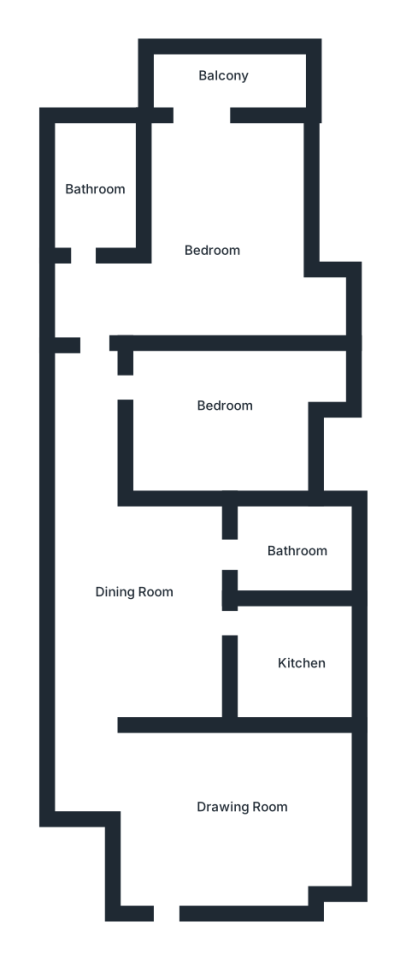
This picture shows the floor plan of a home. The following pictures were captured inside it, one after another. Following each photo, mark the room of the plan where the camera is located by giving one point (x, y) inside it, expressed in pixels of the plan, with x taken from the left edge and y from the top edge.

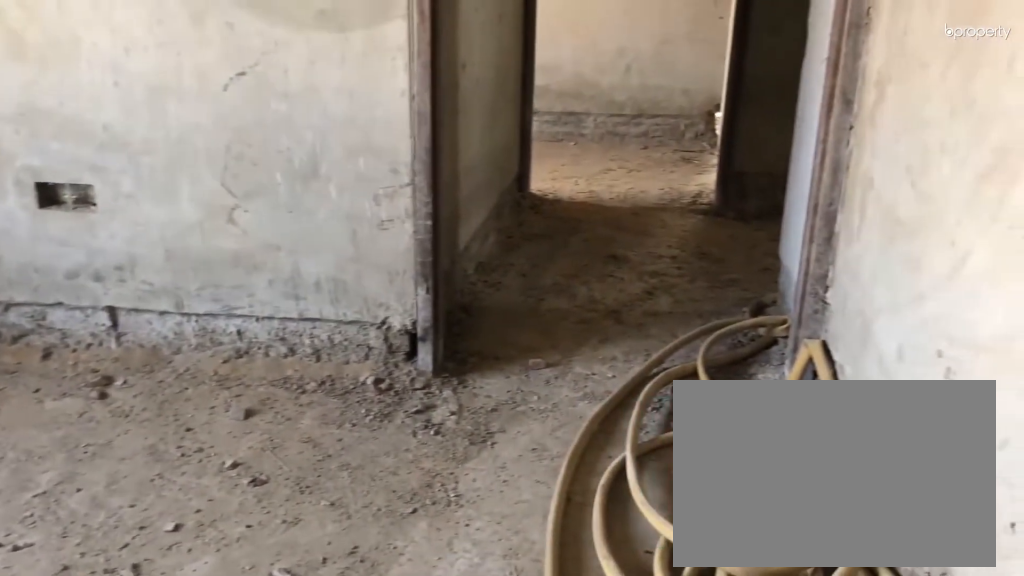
(217, 811)
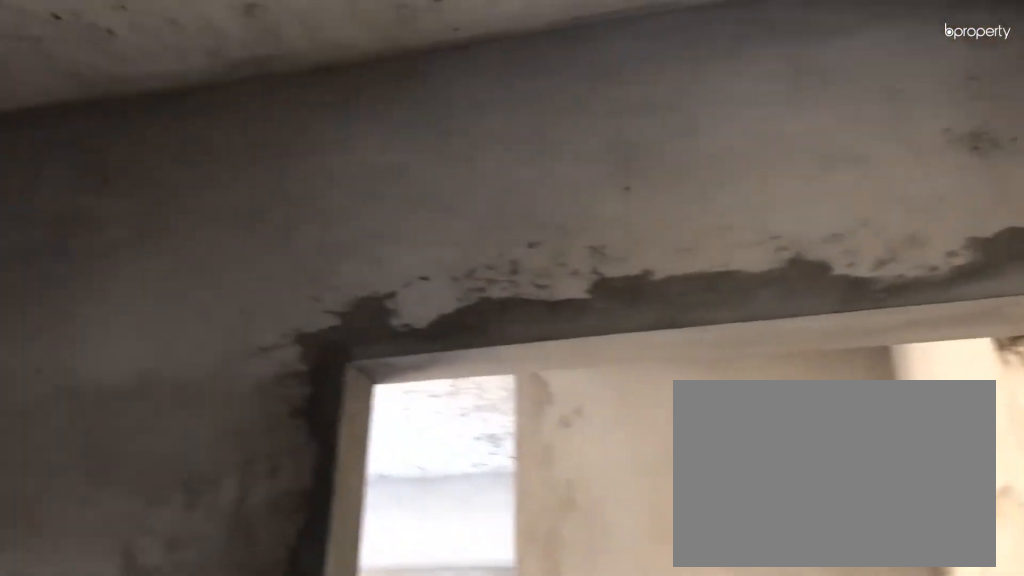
(168, 626)
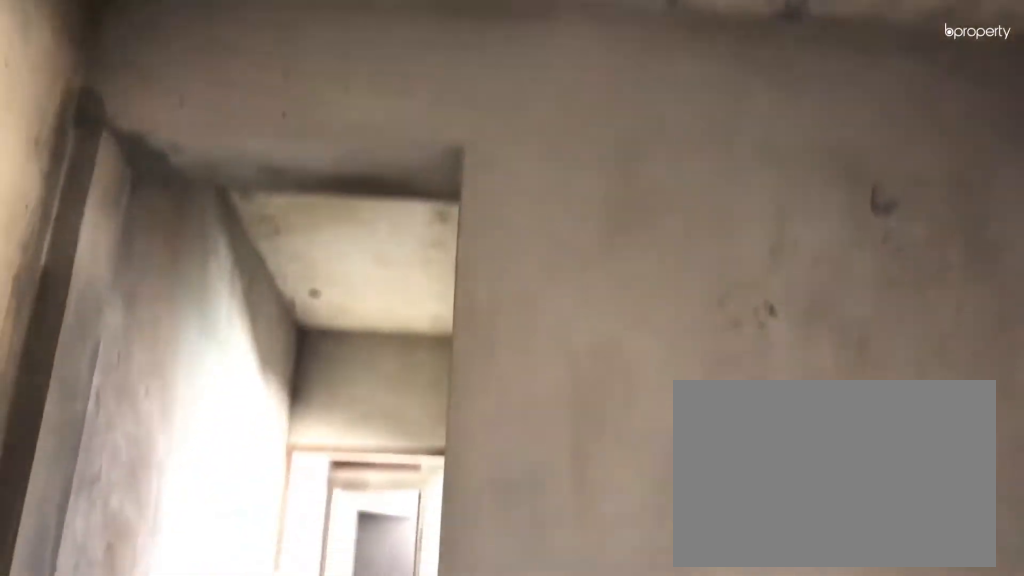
(168, 626)
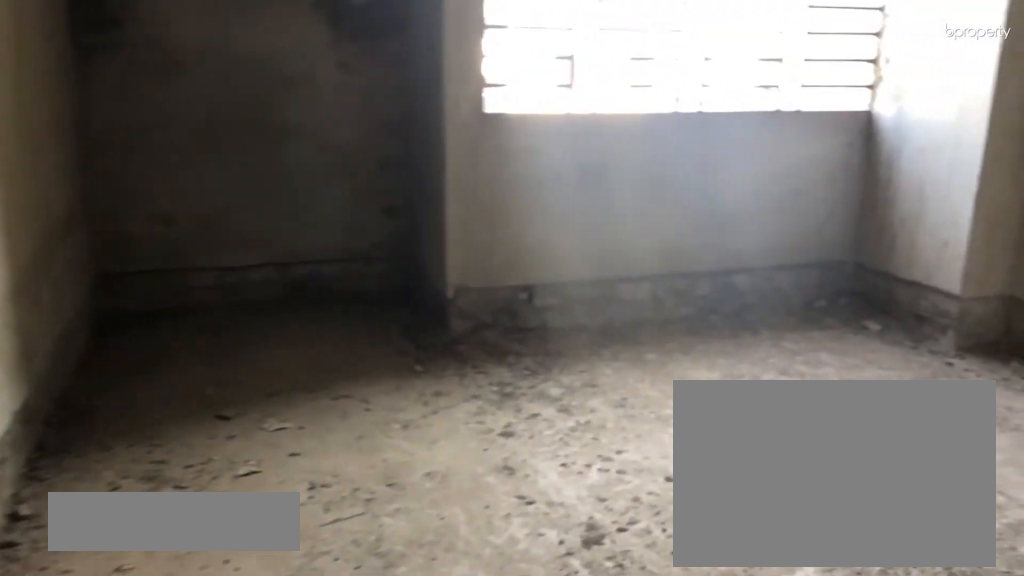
(207, 402)
